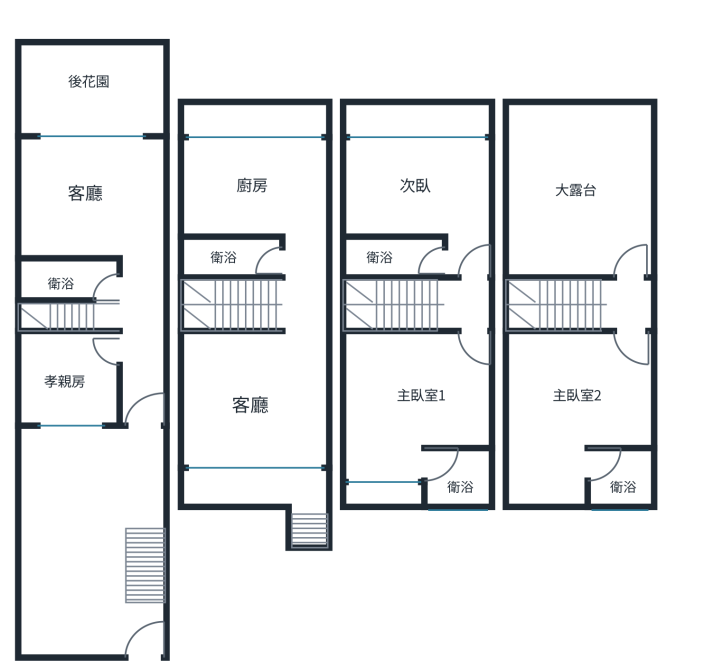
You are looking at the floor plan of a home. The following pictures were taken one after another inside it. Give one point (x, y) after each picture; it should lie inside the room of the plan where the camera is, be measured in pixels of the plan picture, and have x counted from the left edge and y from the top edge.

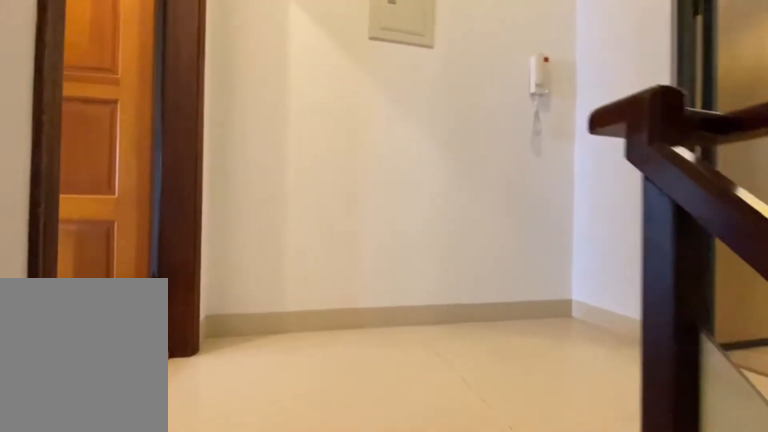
(393, 306)
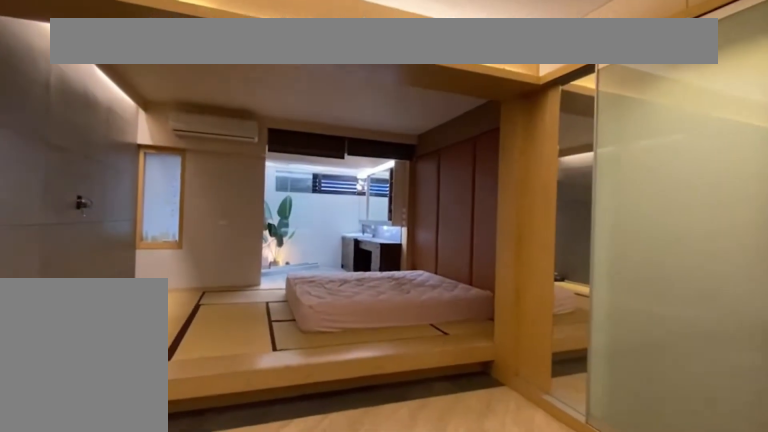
(409, 398)
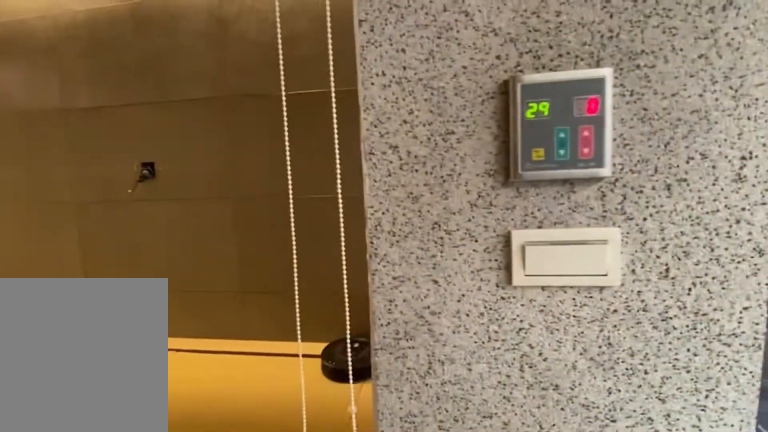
(461, 478)
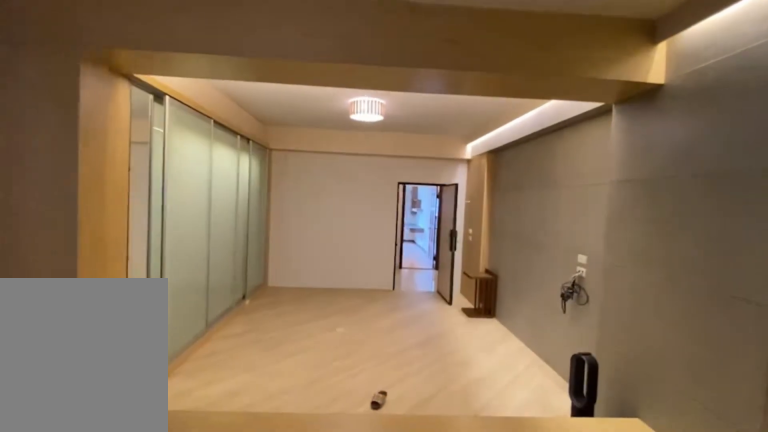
(421, 376)
